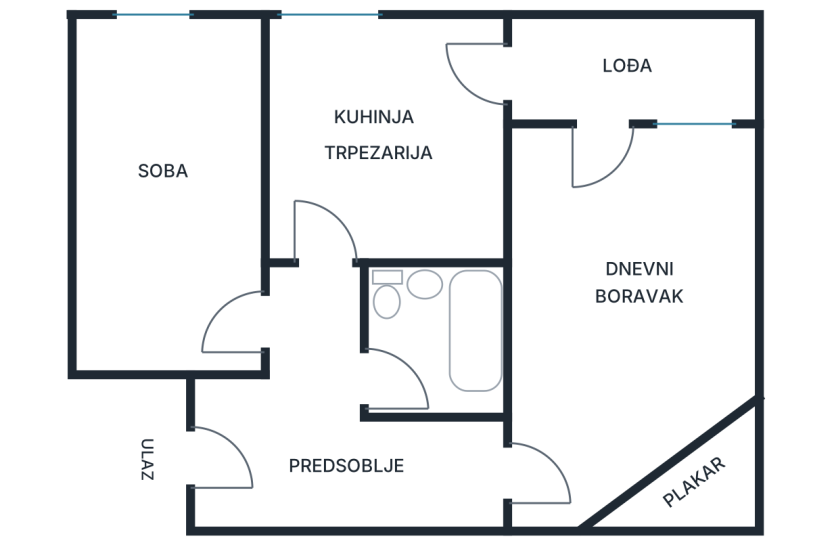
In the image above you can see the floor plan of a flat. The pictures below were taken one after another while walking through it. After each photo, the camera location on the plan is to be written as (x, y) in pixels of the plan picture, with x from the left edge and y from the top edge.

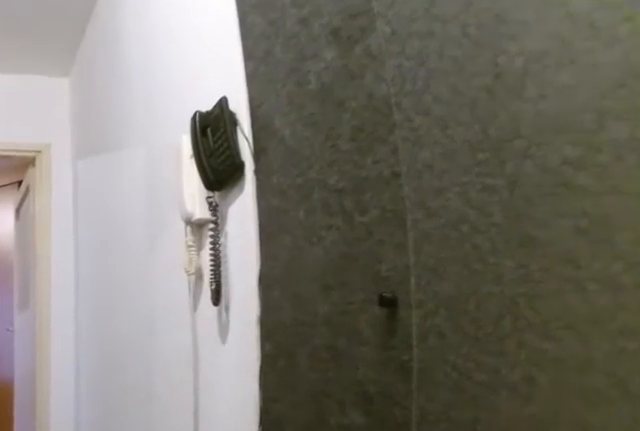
(219, 469)
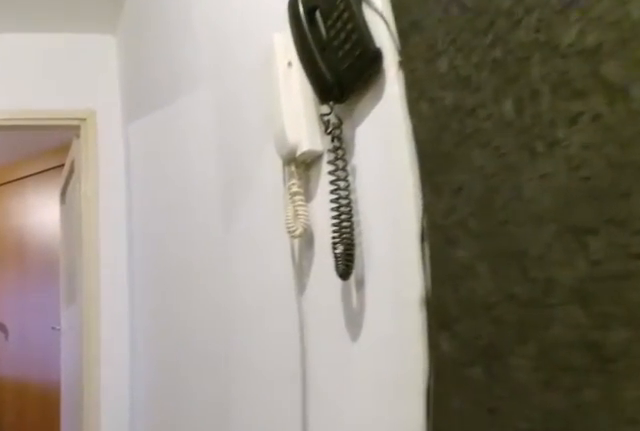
(258, 469)
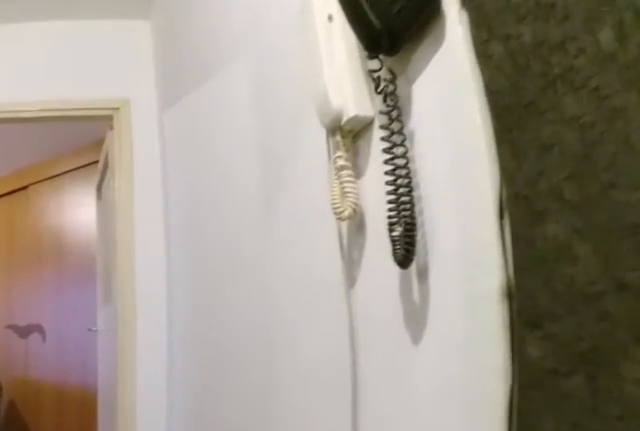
(271, 469)
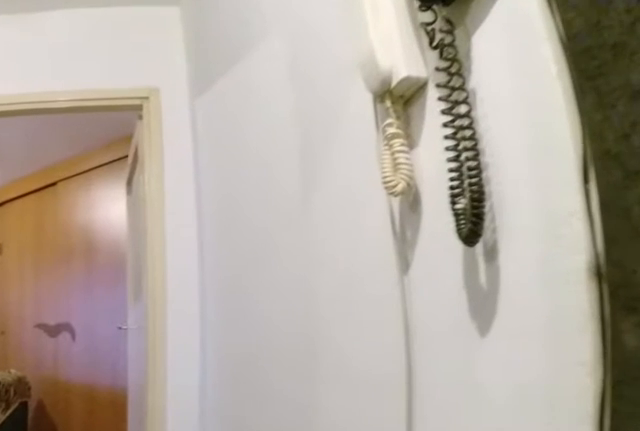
(284, 469)
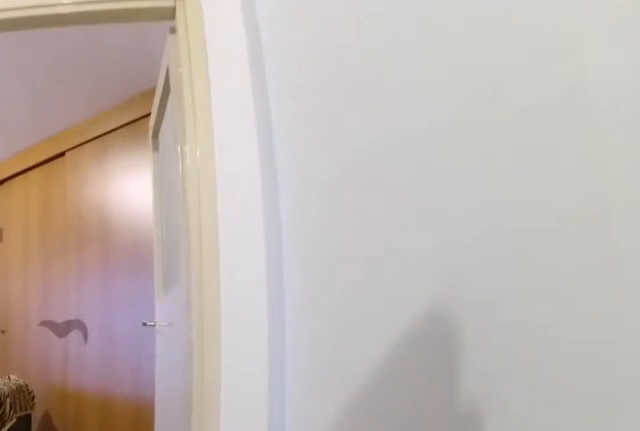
(349, 469)
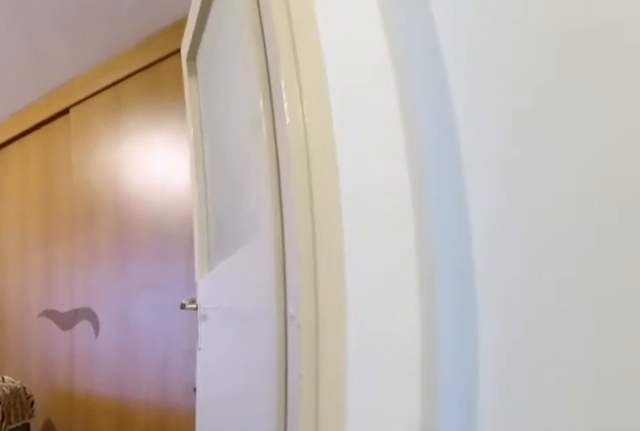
(402, 469)
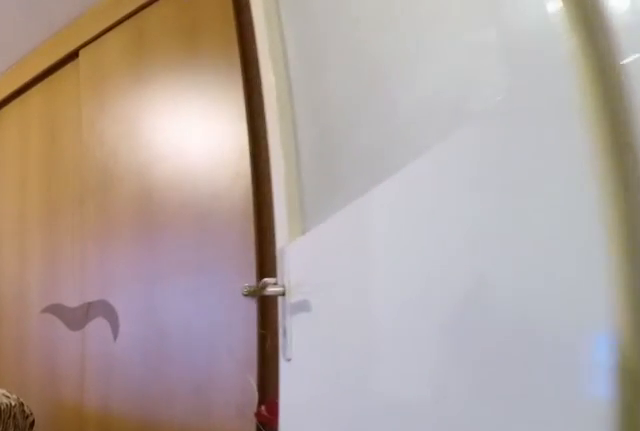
(454, 469)
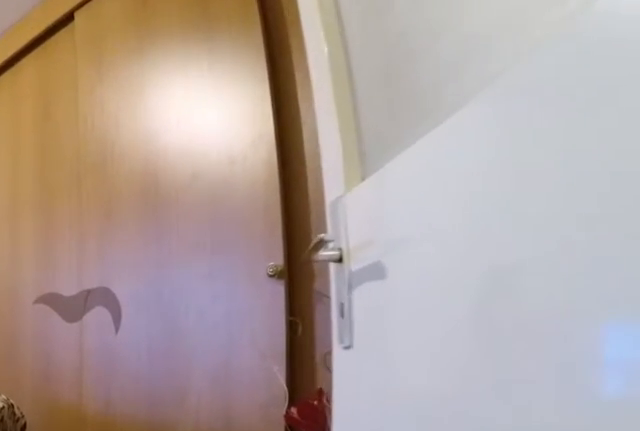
(480, 469)
